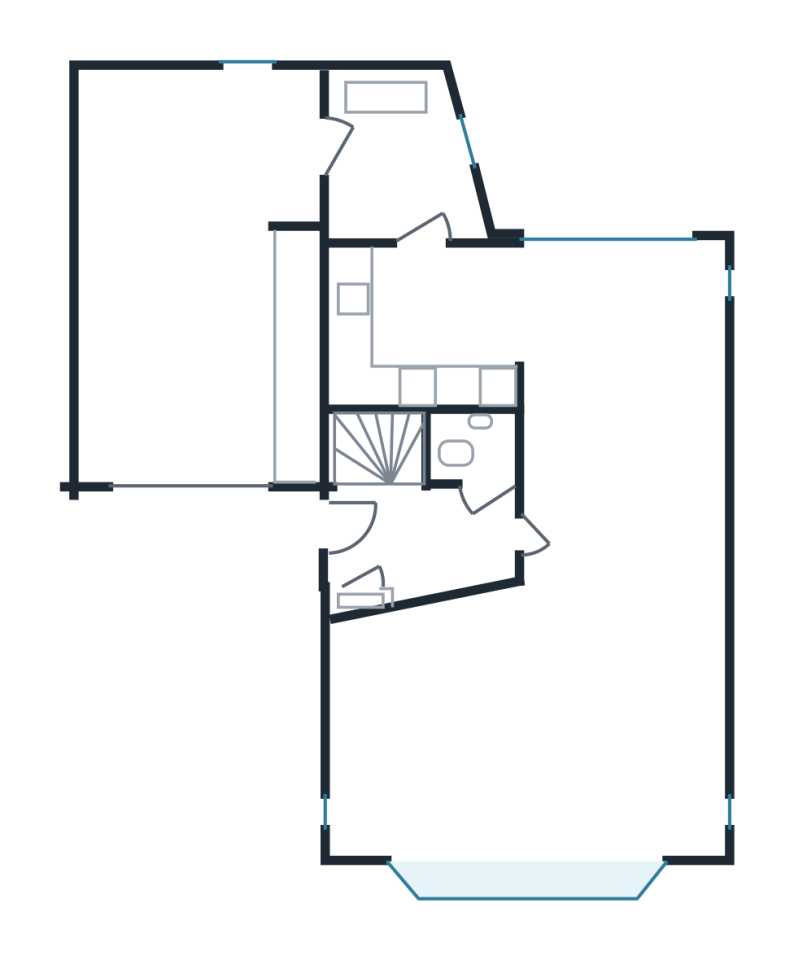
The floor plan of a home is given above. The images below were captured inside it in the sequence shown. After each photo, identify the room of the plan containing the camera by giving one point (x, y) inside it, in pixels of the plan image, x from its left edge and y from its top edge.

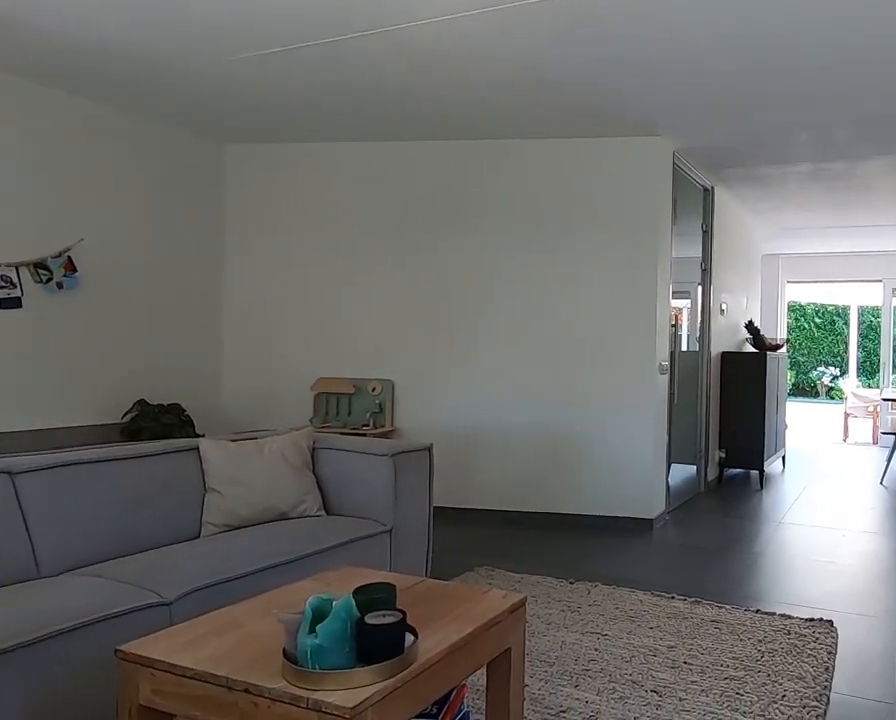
(531, 734)
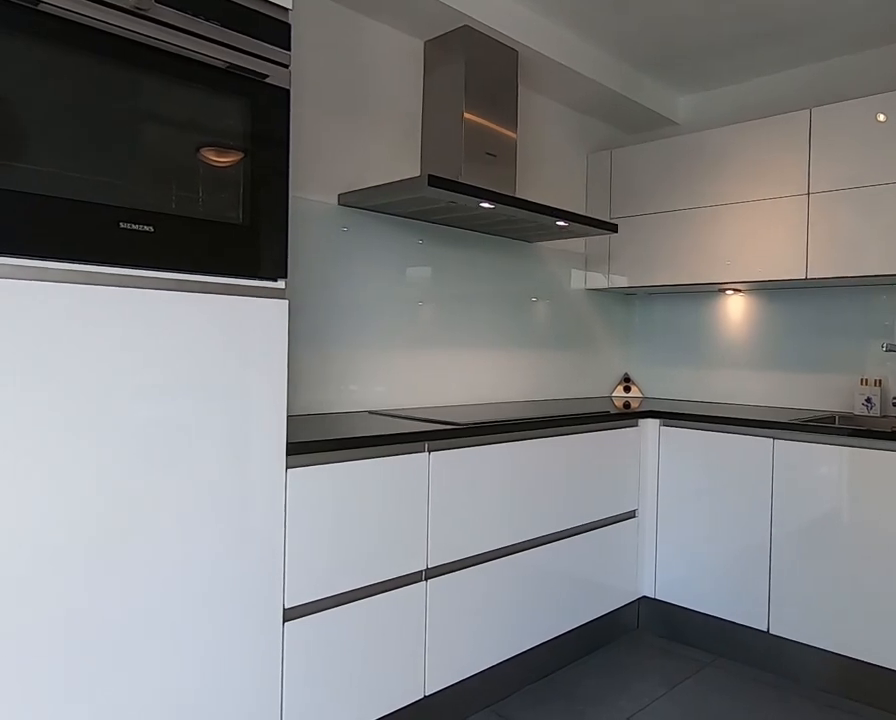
(446, 303)
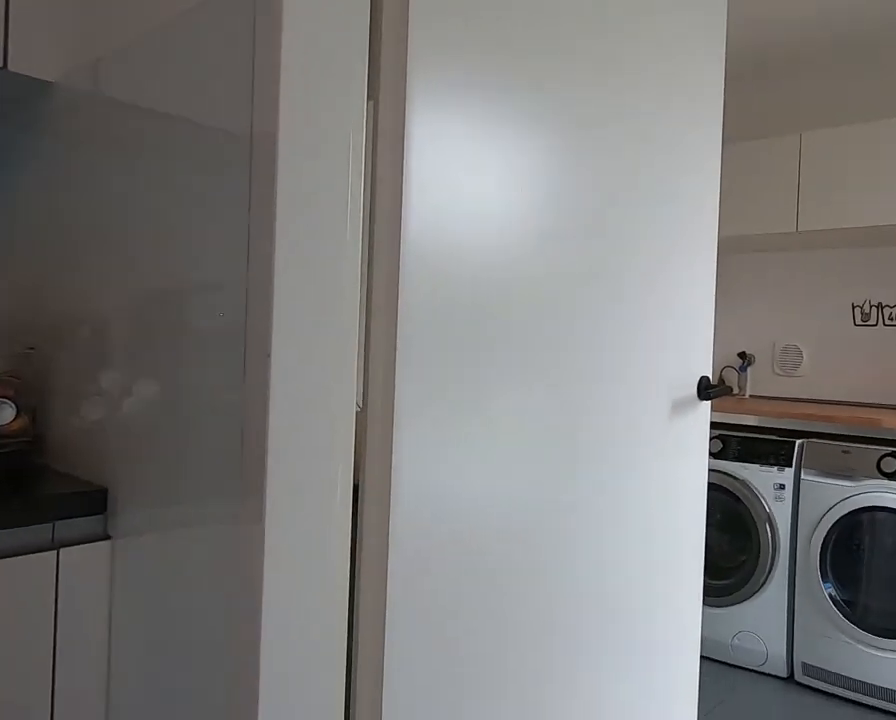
(446, 303)
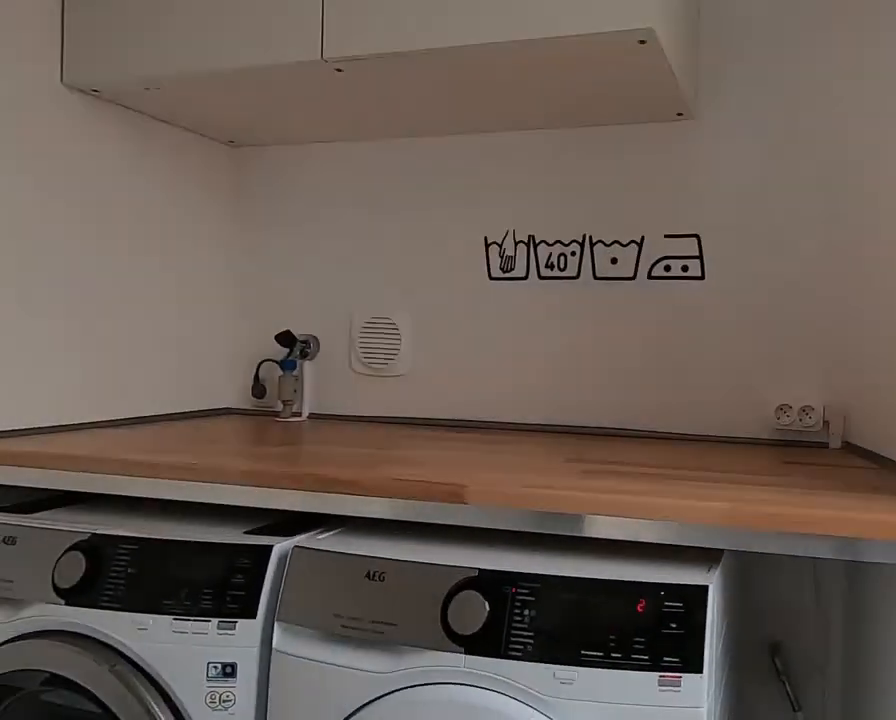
(395, 159)
